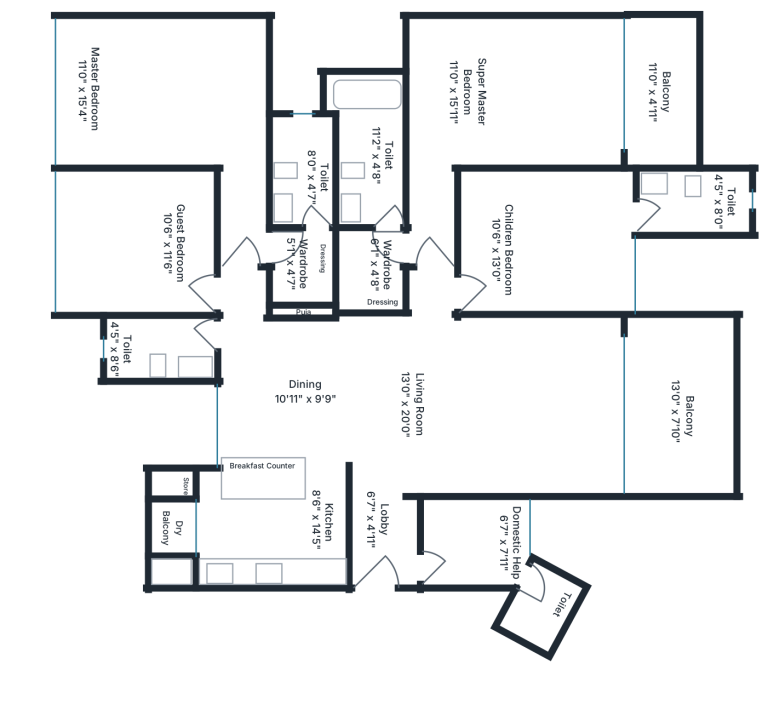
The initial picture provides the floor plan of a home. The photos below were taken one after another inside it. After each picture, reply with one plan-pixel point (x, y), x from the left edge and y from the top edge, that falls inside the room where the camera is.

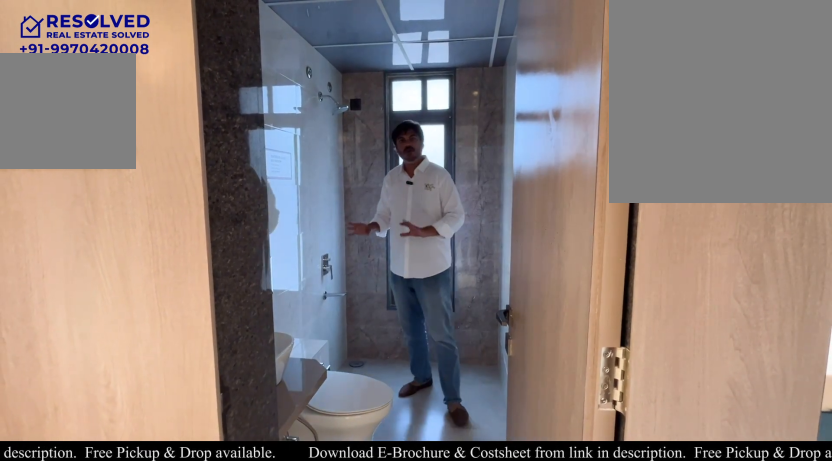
(159, 348)
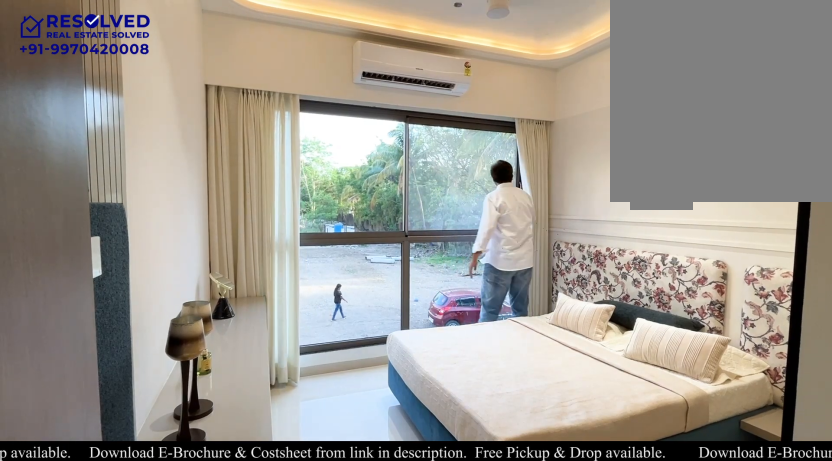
(140, 241)
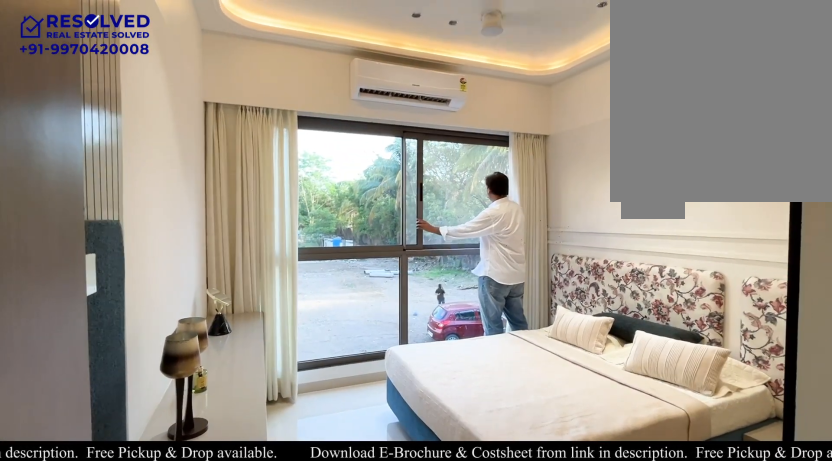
(140, 241)
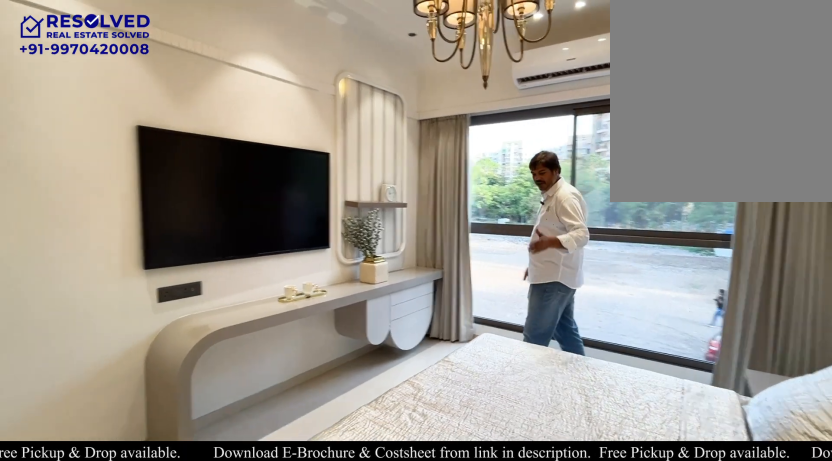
(175, 107)
